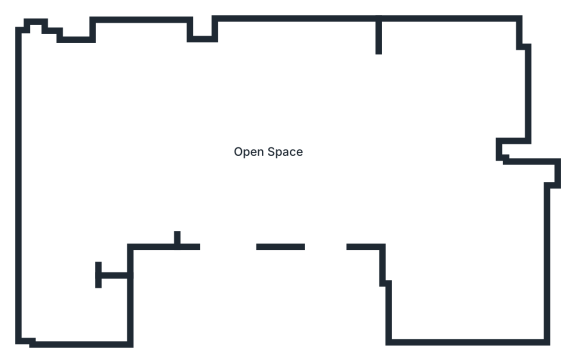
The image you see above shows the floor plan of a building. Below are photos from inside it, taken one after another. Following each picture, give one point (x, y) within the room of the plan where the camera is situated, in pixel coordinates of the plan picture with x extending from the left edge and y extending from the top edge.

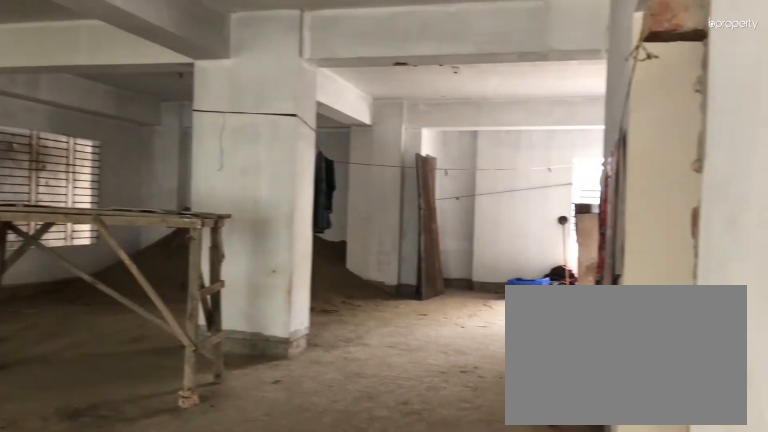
(268, 153)
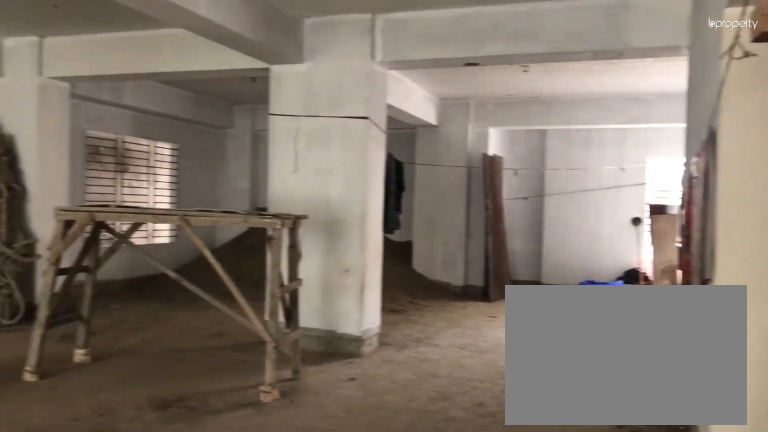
(268, 153)
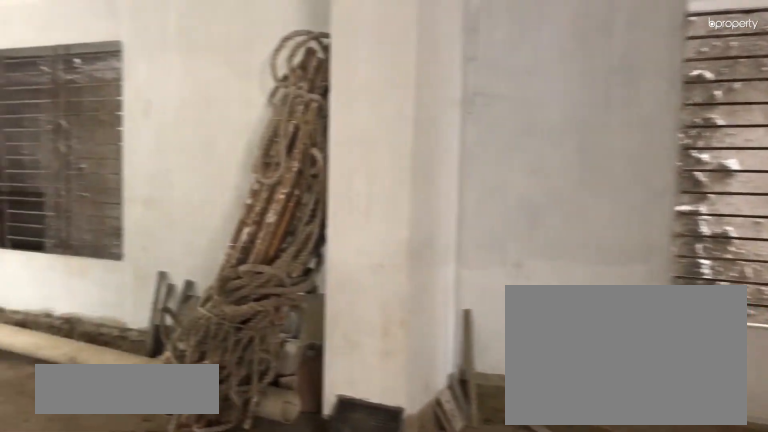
(418, 132)
